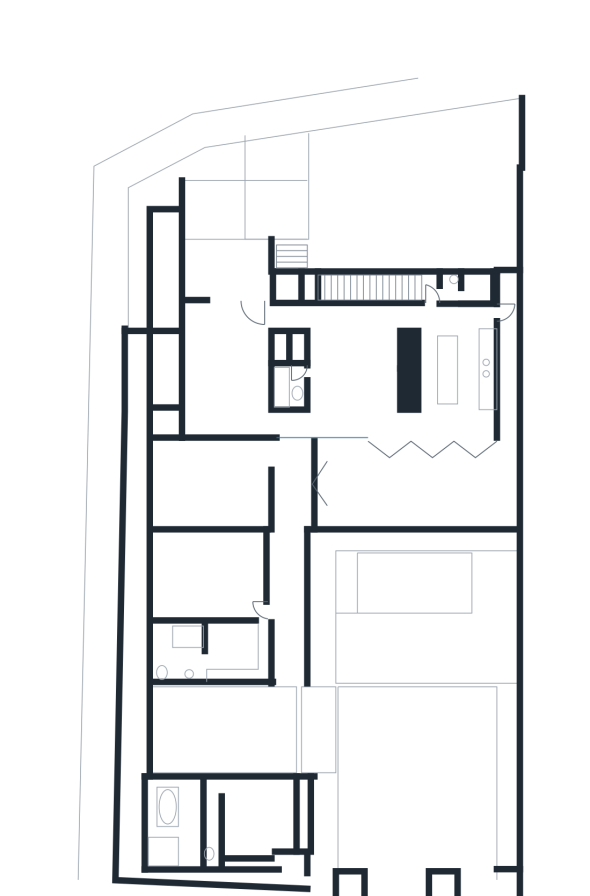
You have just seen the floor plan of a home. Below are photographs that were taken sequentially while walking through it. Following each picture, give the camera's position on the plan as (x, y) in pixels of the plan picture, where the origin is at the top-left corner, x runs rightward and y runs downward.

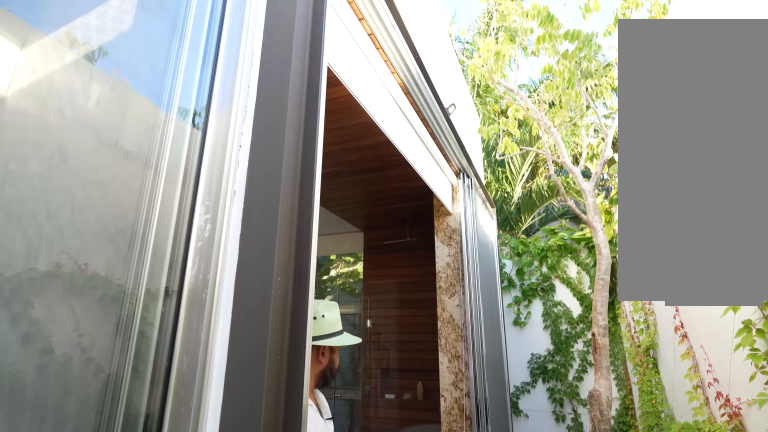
(129, 762)
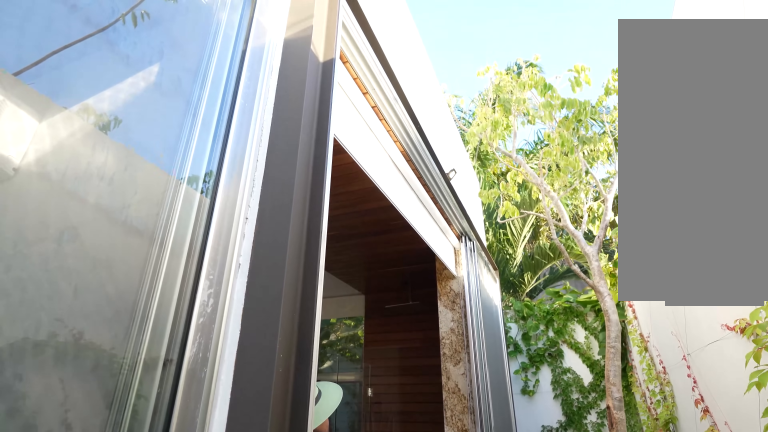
(129, 762)
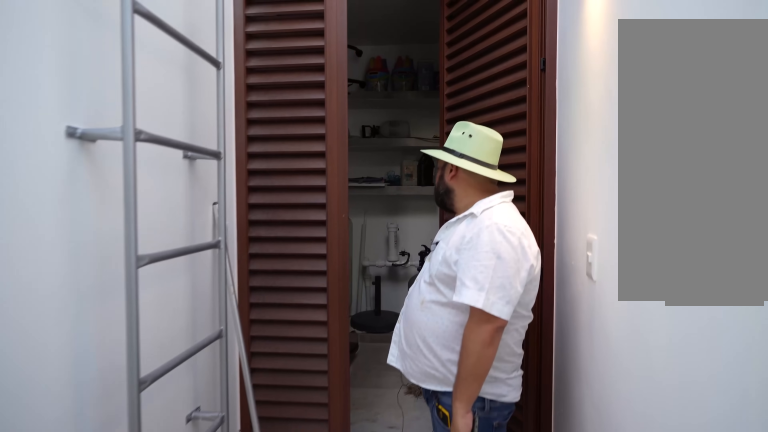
(322, 883)
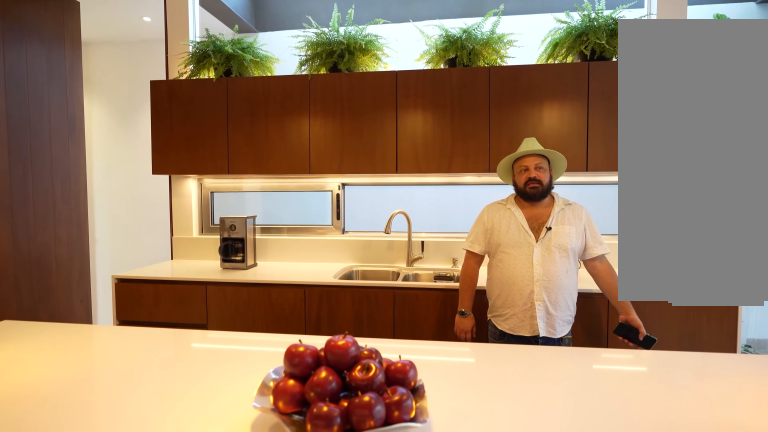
(426, 364)
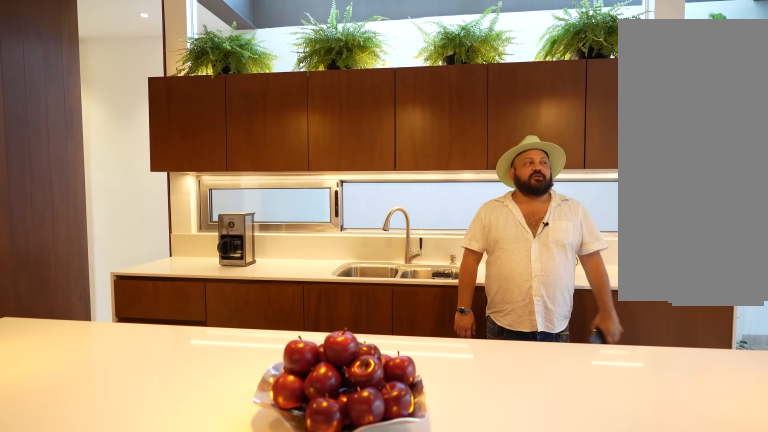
(426, 364)
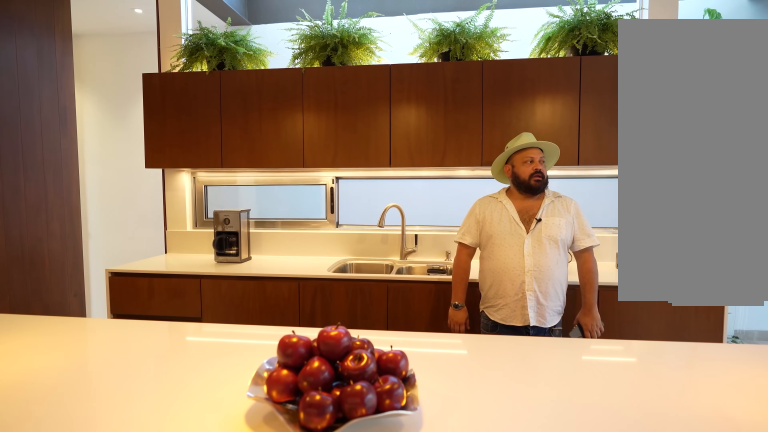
(427, 364)
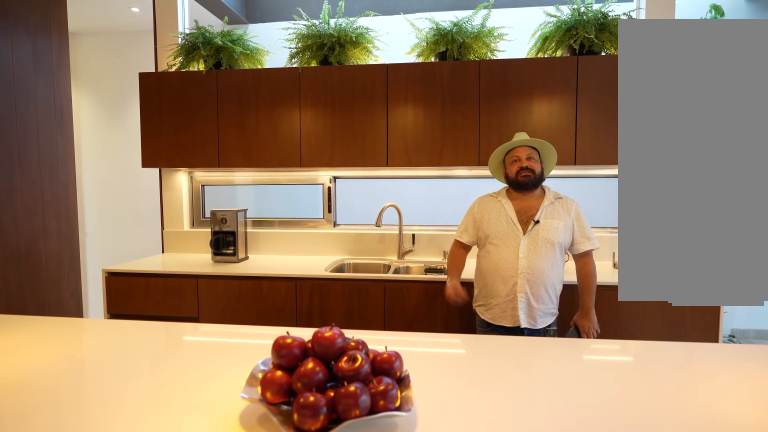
(426, 364)
